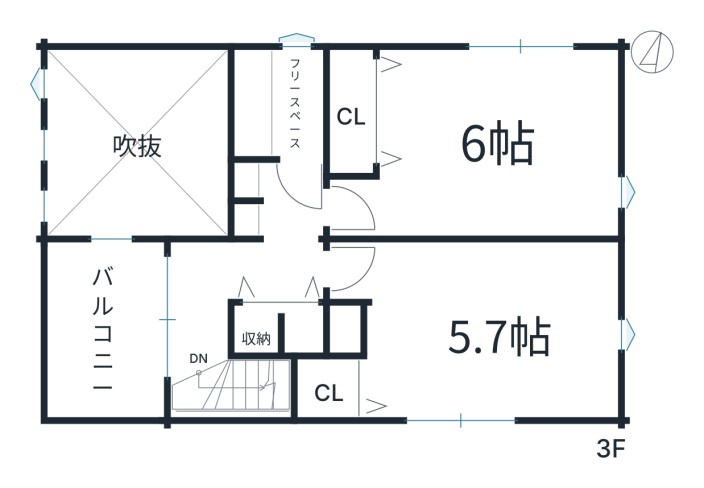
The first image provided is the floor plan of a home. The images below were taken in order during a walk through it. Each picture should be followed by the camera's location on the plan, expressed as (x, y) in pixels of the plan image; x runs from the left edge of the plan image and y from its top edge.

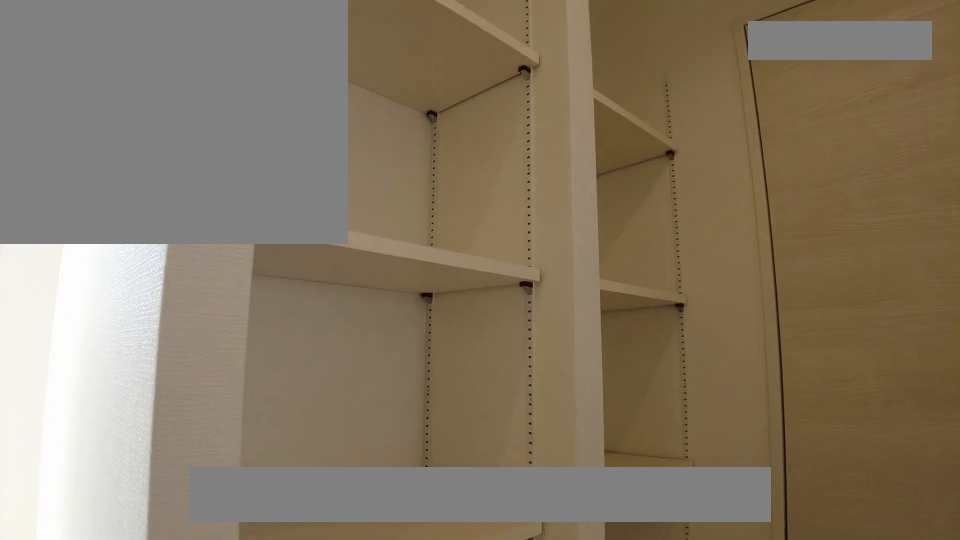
(286, 302)
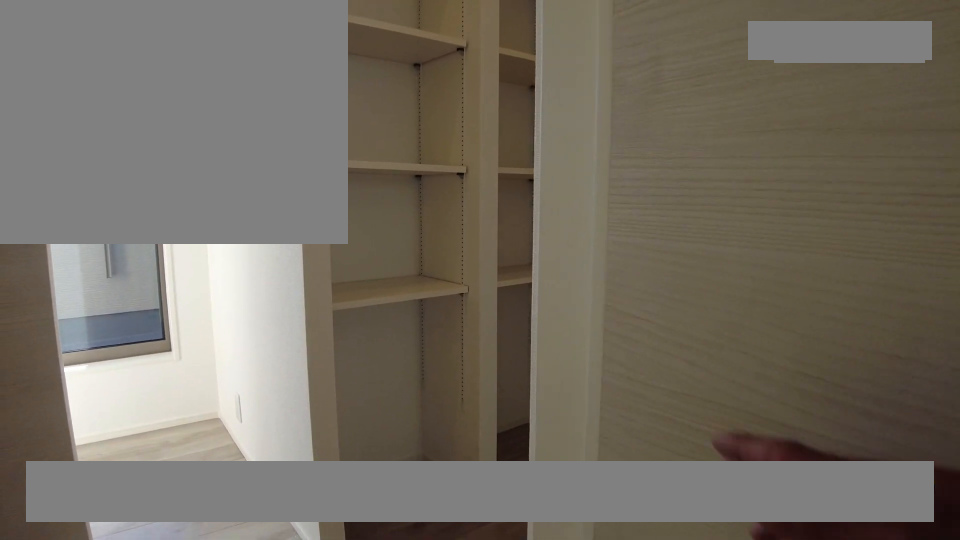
(273, 306)
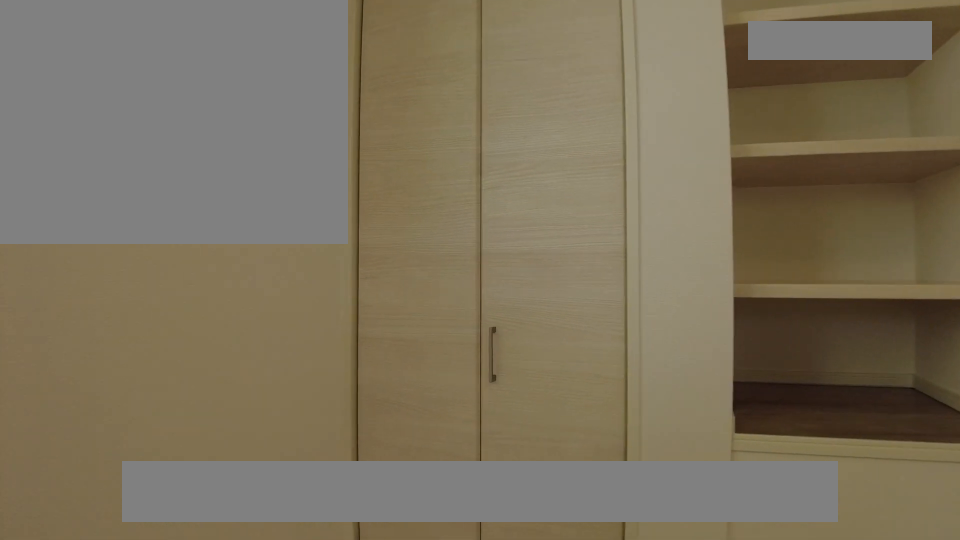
(496, 327)
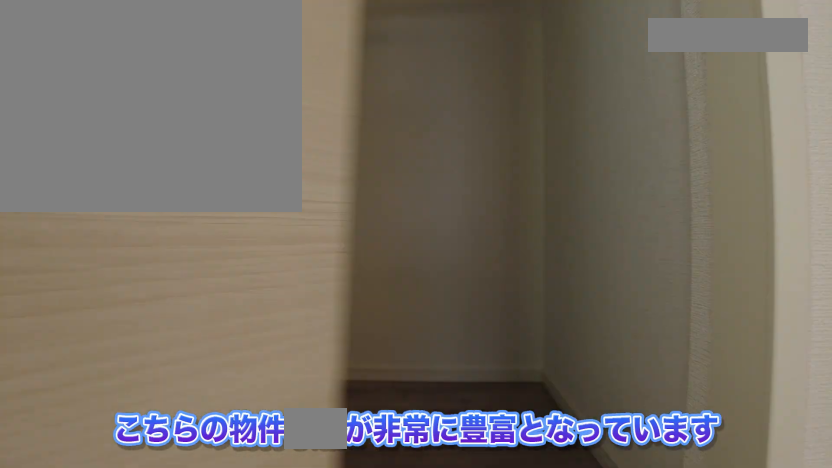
(493, 325)
